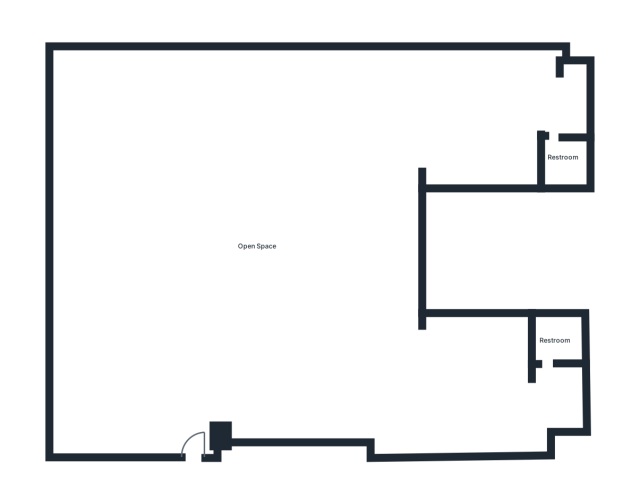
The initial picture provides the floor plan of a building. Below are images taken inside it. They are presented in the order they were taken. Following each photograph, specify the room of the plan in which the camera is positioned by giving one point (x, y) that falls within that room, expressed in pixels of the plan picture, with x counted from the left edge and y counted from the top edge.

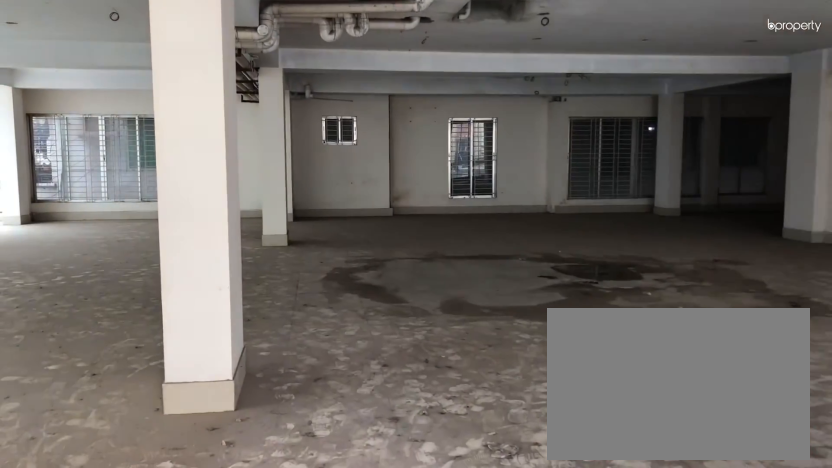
(197, 405)
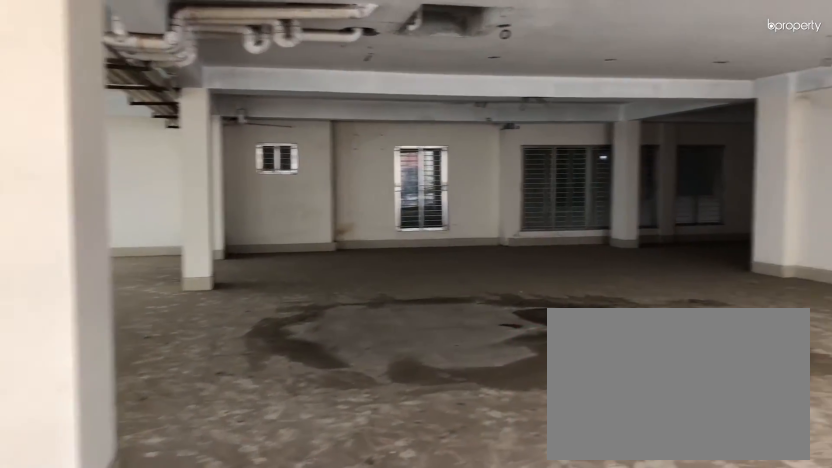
(197, 405)
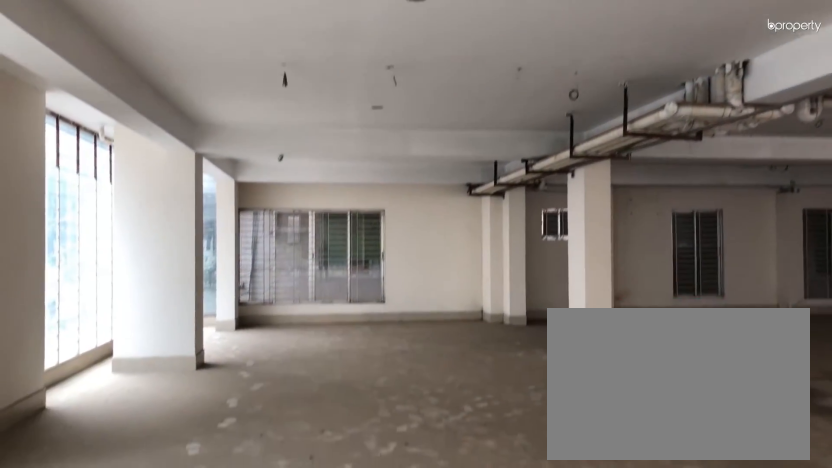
(259, 246)
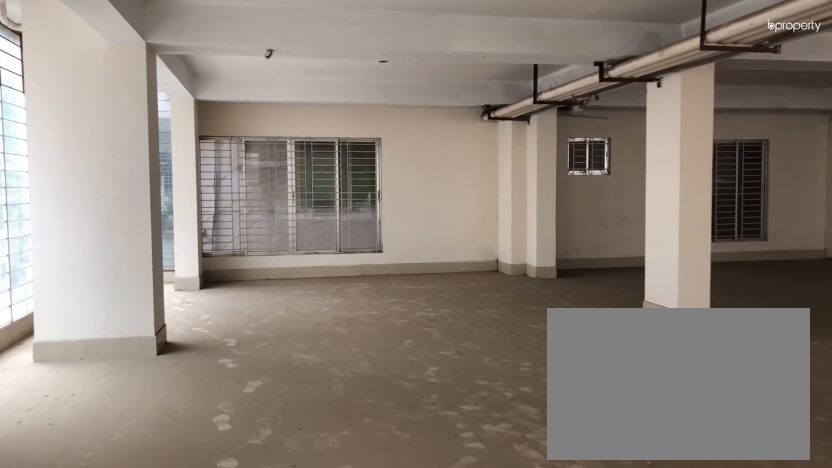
(259, 246)
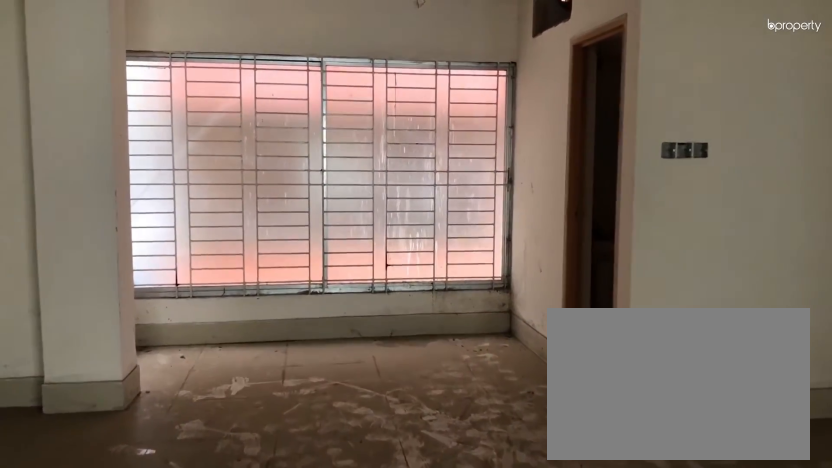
(443, 113)
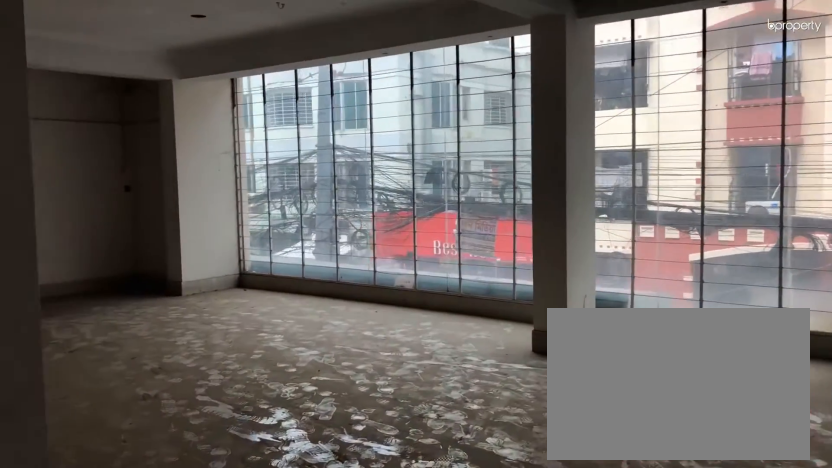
(469, 384)
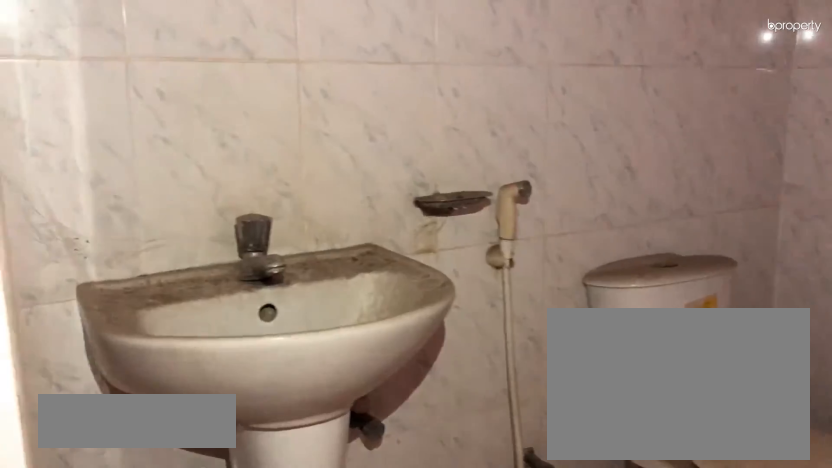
(565, 158)
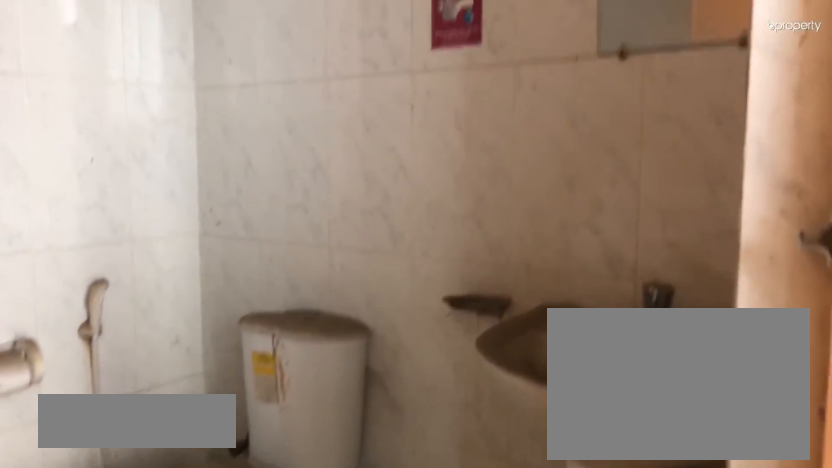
(554, 342)
